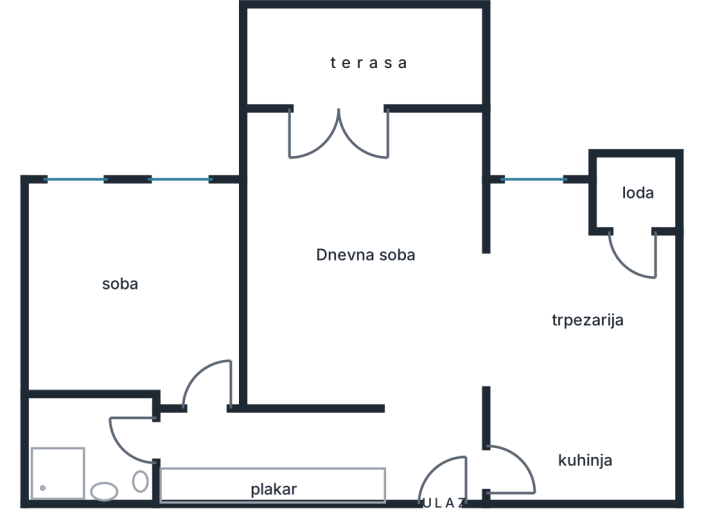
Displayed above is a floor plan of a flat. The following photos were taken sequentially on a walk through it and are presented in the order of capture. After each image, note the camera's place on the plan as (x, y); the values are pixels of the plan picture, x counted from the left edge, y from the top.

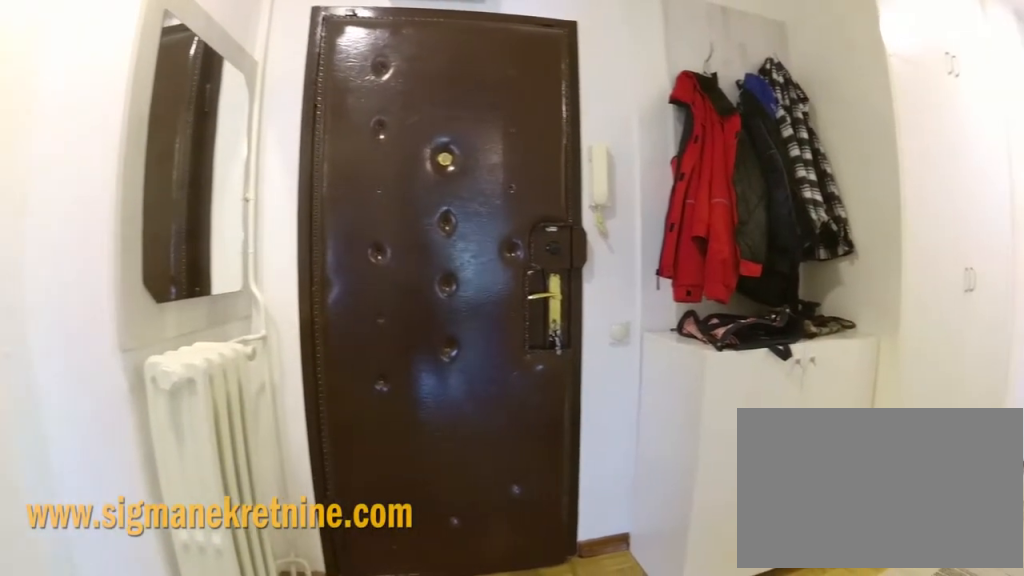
(424, 407)
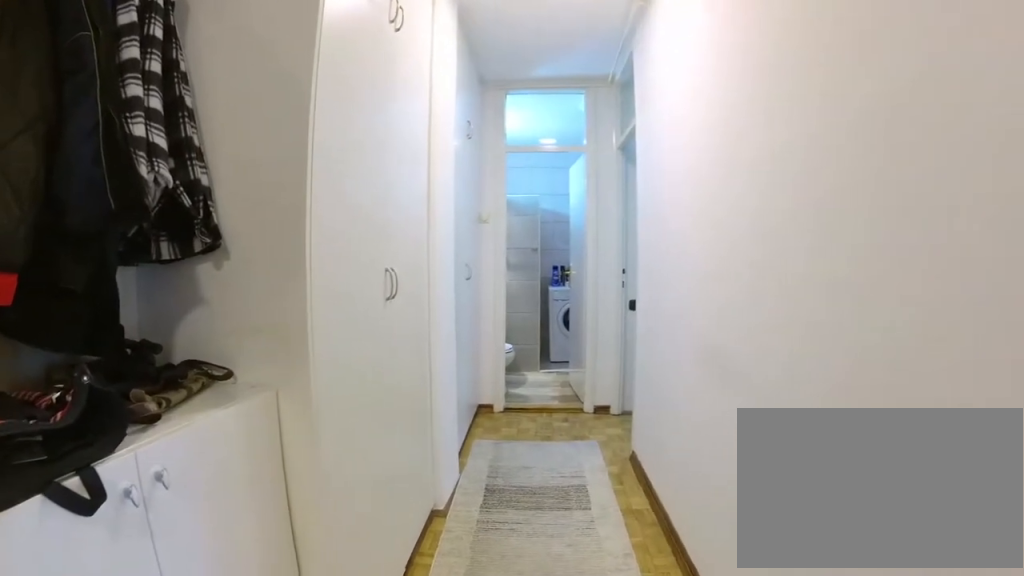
(402, 441)
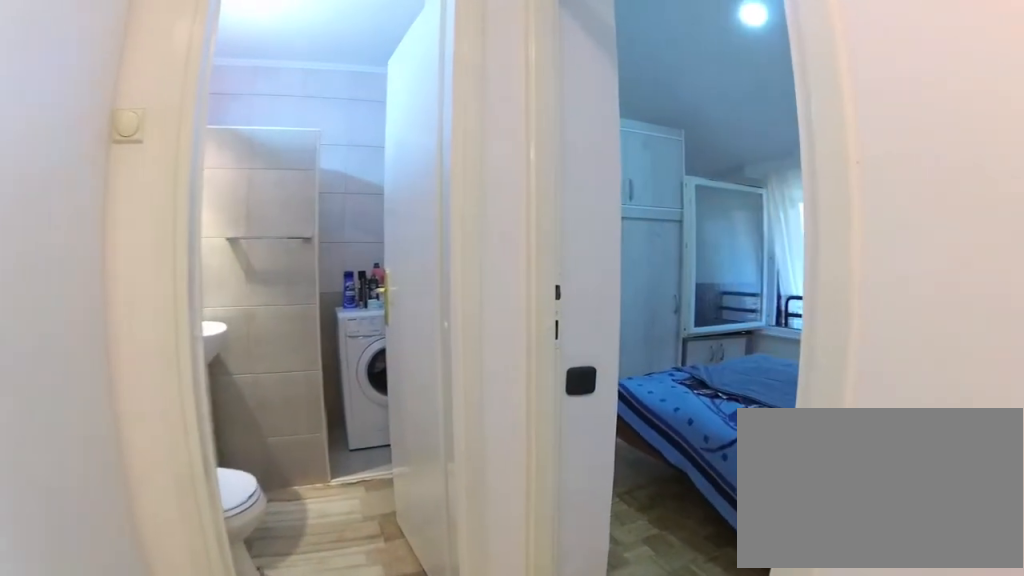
(279, 440)
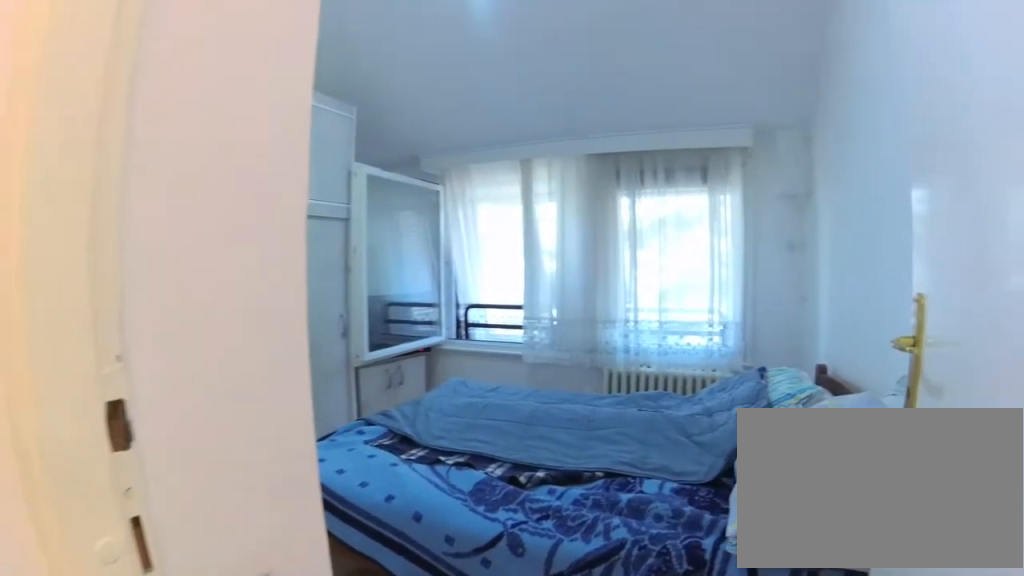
(222, 433)
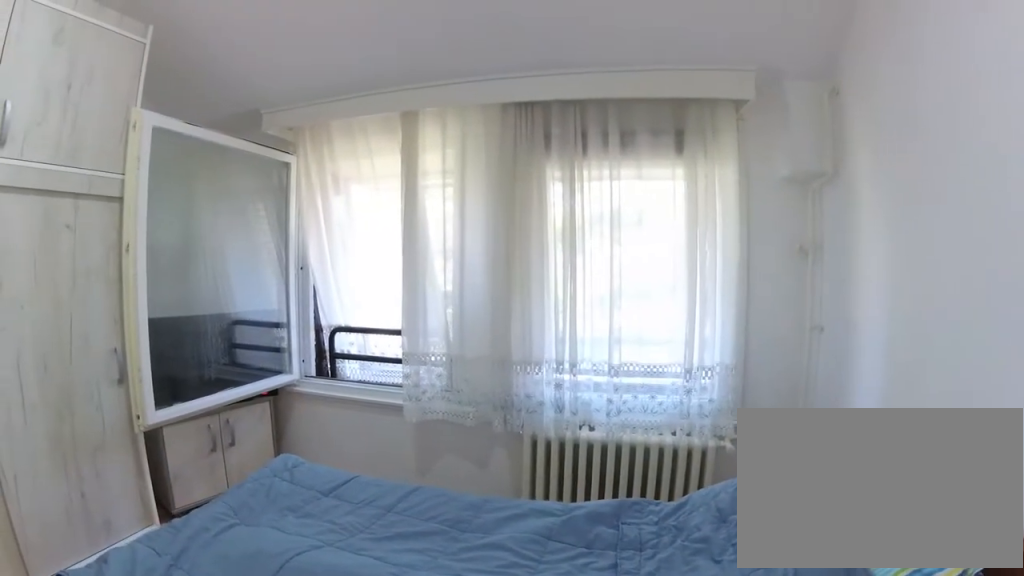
(213, 408)
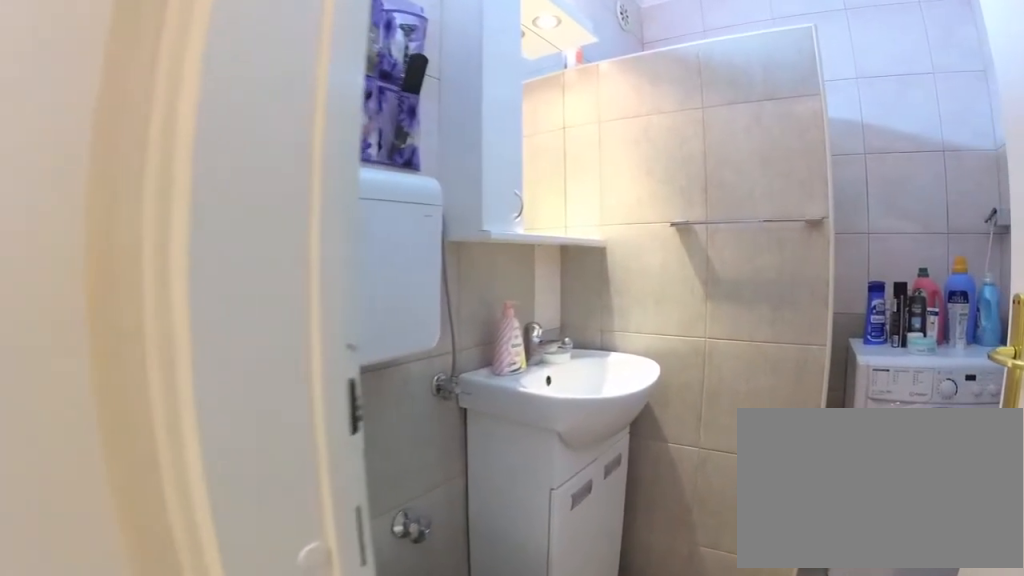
(190, 427)
